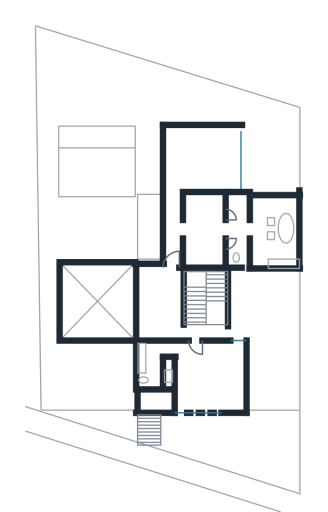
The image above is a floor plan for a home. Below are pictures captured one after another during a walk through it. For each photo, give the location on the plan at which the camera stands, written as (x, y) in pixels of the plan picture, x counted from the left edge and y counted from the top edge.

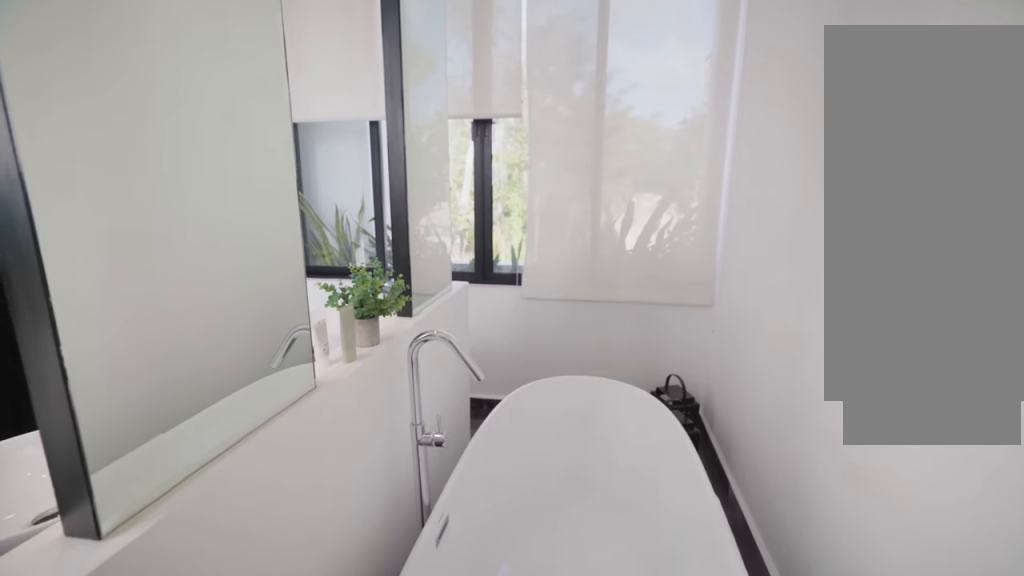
(283, 245)
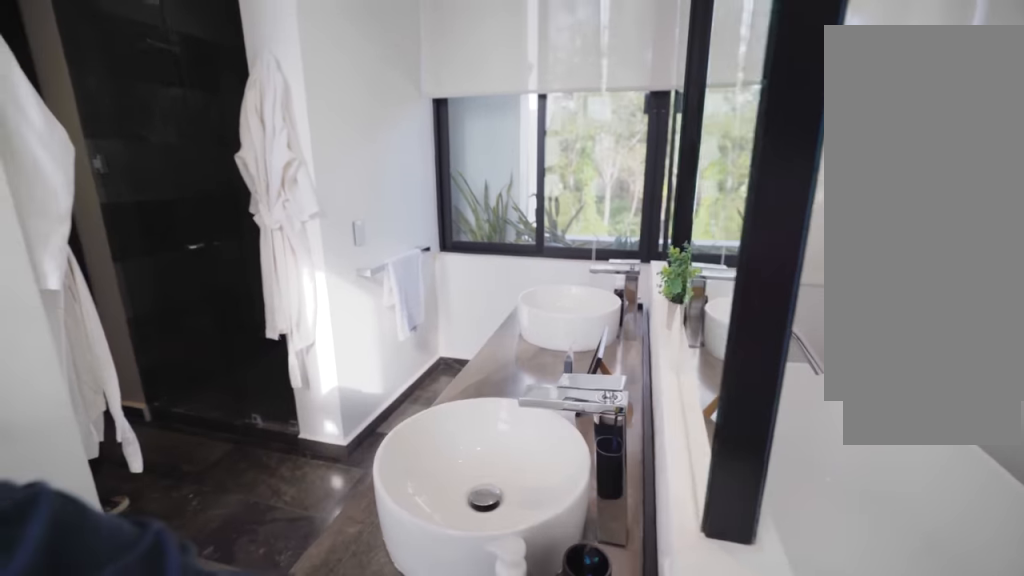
(268, 257)
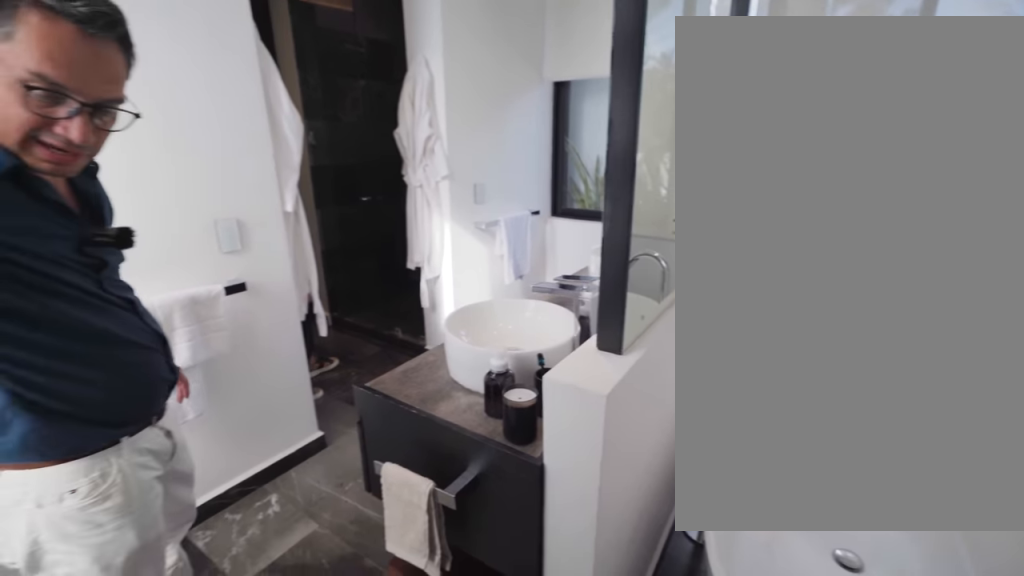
(269, 257)
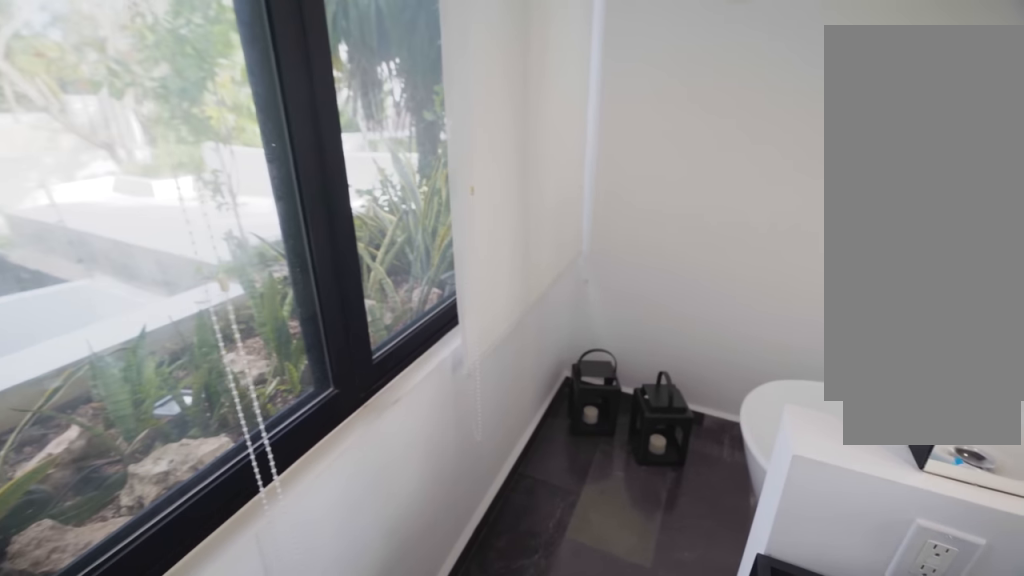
(257, 218)
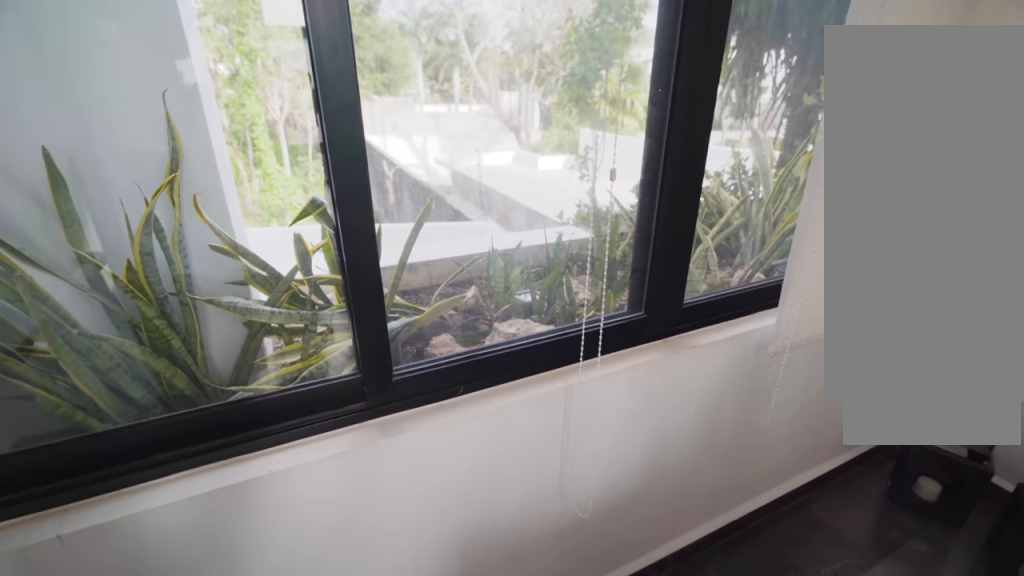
(259, 209)
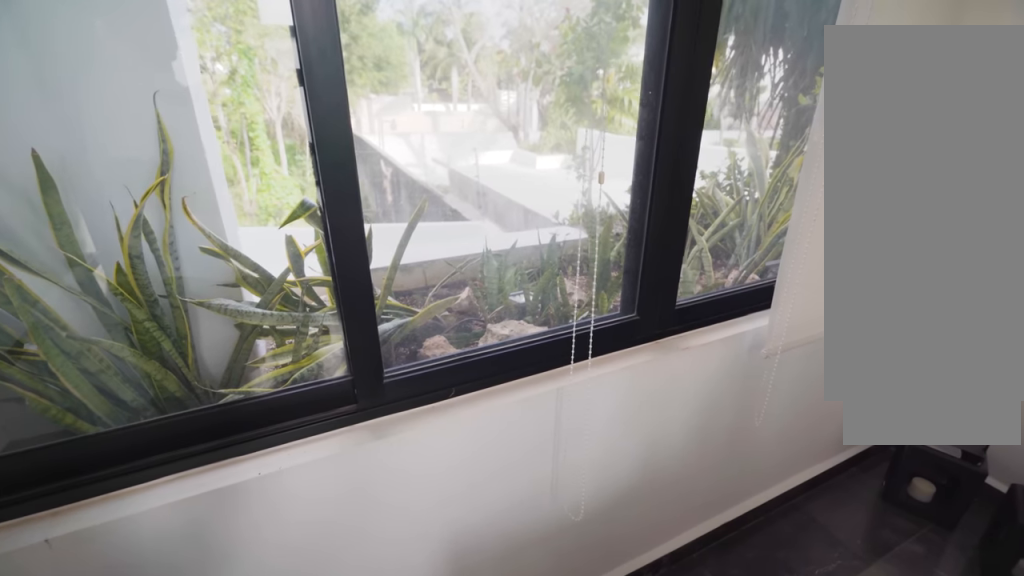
(259, 208)
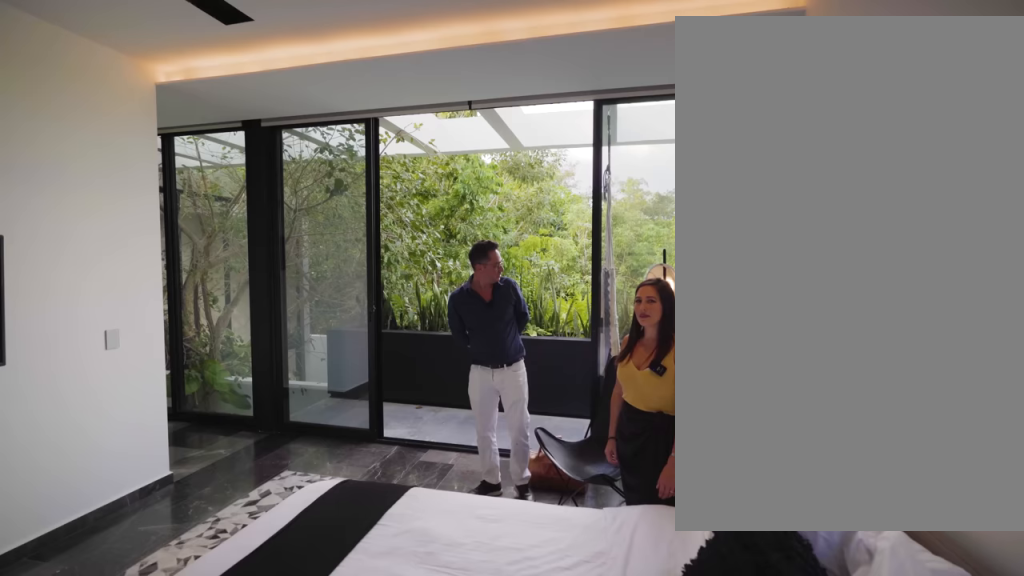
(233, 154)
